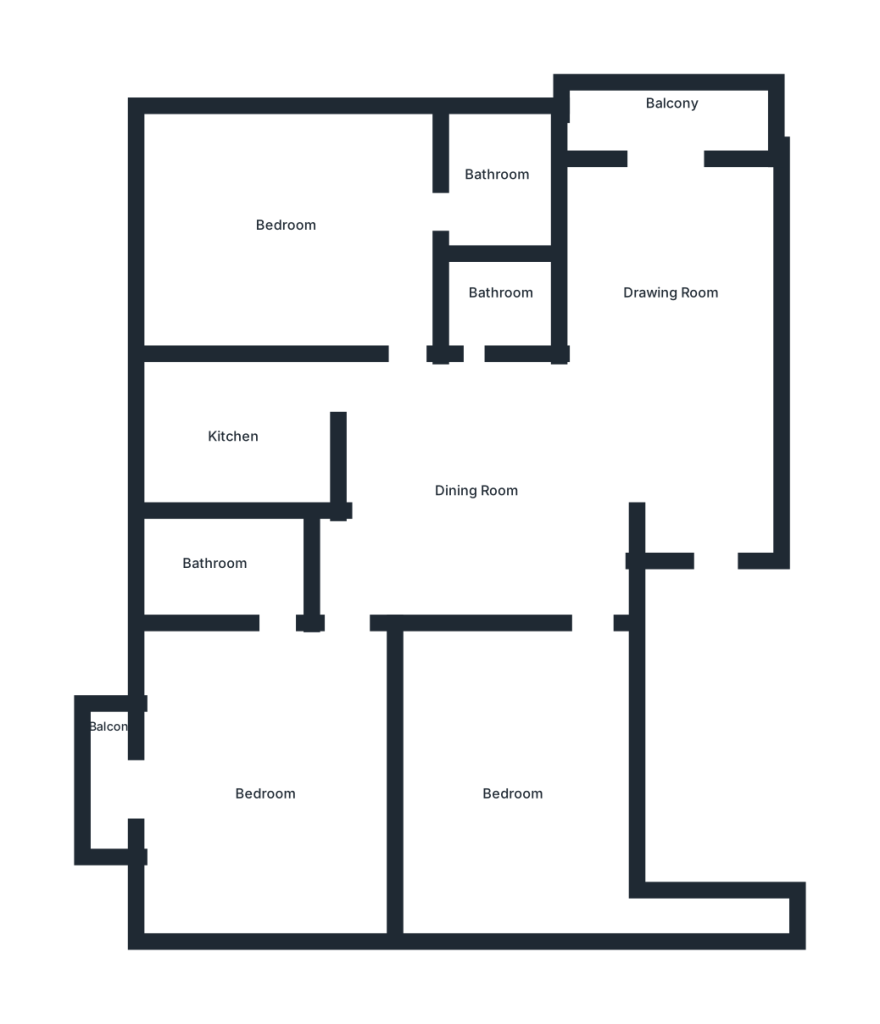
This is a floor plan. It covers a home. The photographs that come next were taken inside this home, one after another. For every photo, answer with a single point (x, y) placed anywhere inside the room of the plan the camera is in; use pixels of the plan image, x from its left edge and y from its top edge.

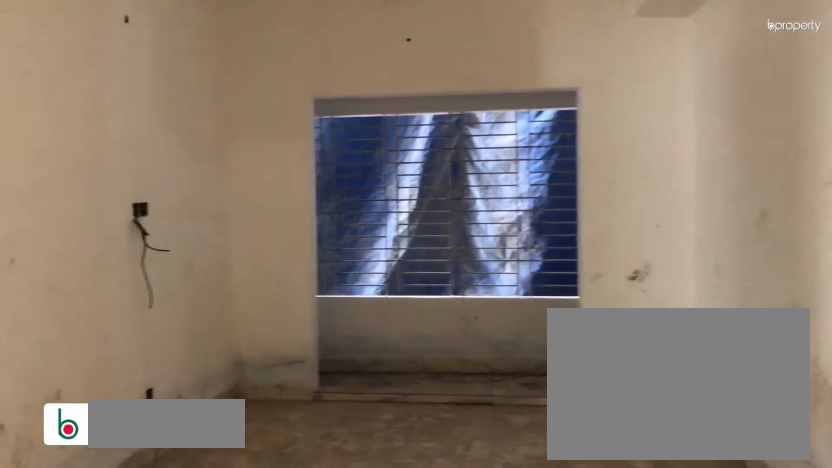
(676, 296)
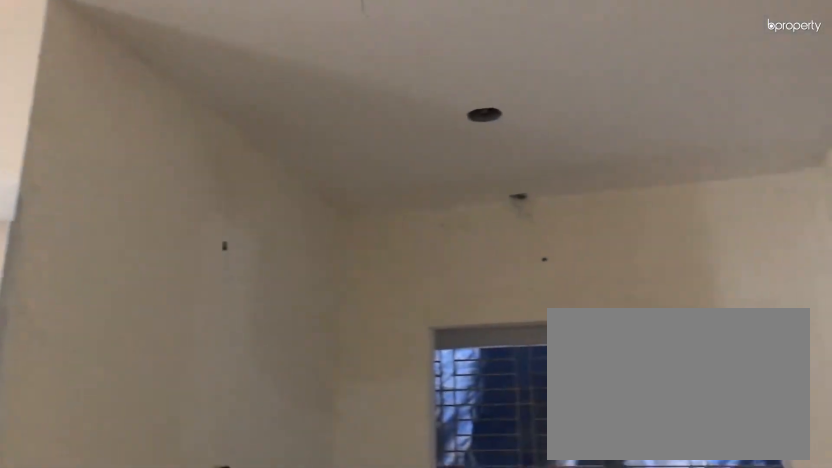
(666, 294)
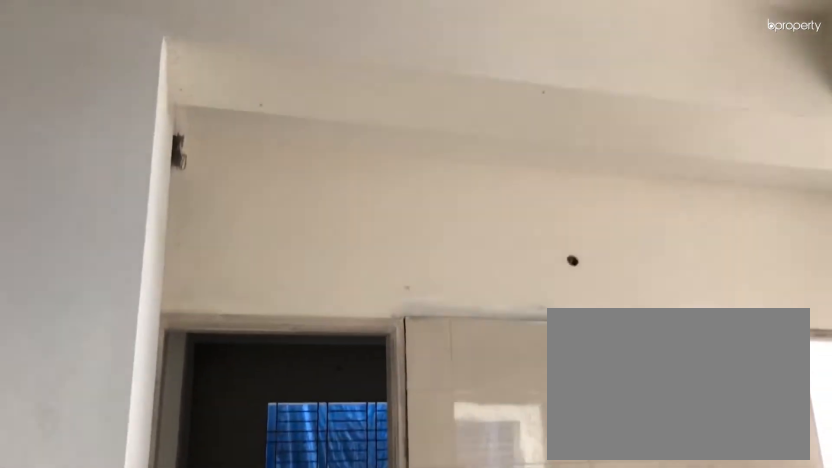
(477, 493)
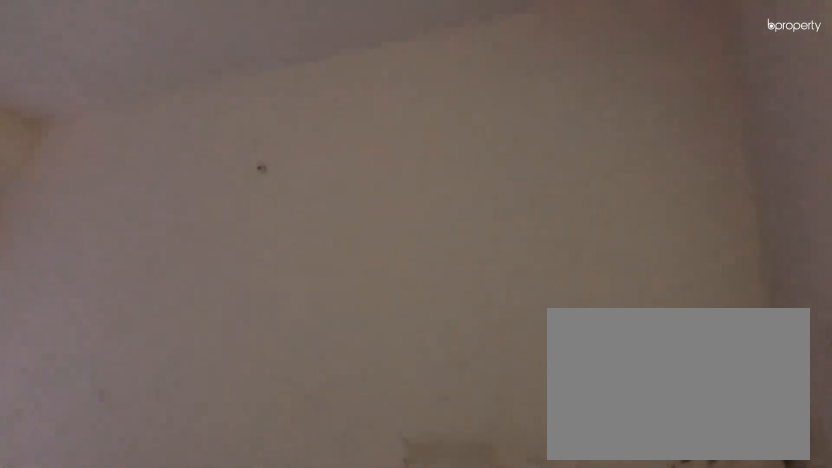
(506, 788)
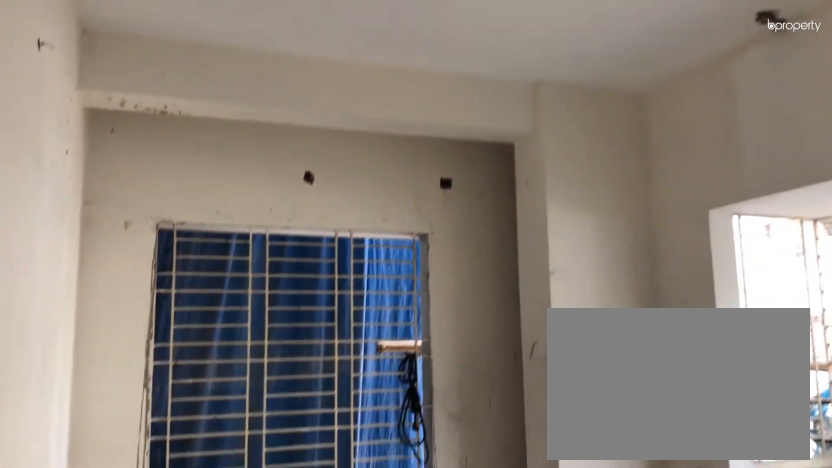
(269, 785)
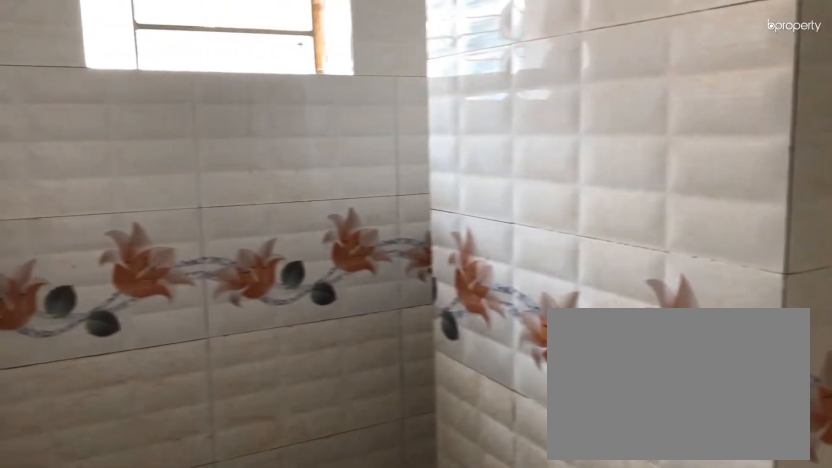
(217, 565)
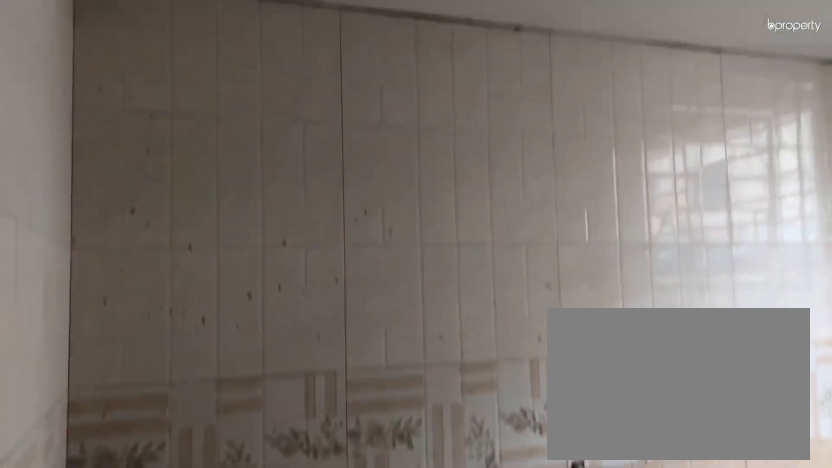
(237, 440)
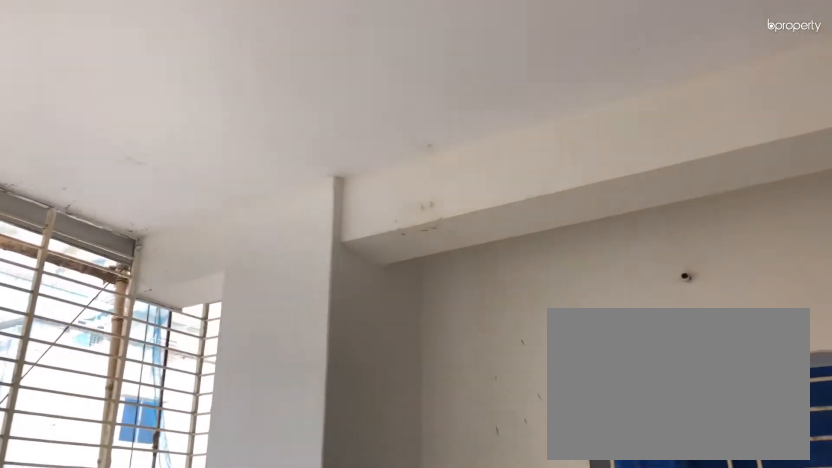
(281, 231)
